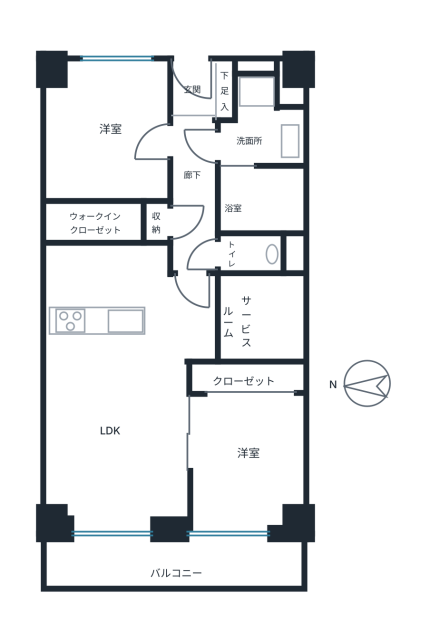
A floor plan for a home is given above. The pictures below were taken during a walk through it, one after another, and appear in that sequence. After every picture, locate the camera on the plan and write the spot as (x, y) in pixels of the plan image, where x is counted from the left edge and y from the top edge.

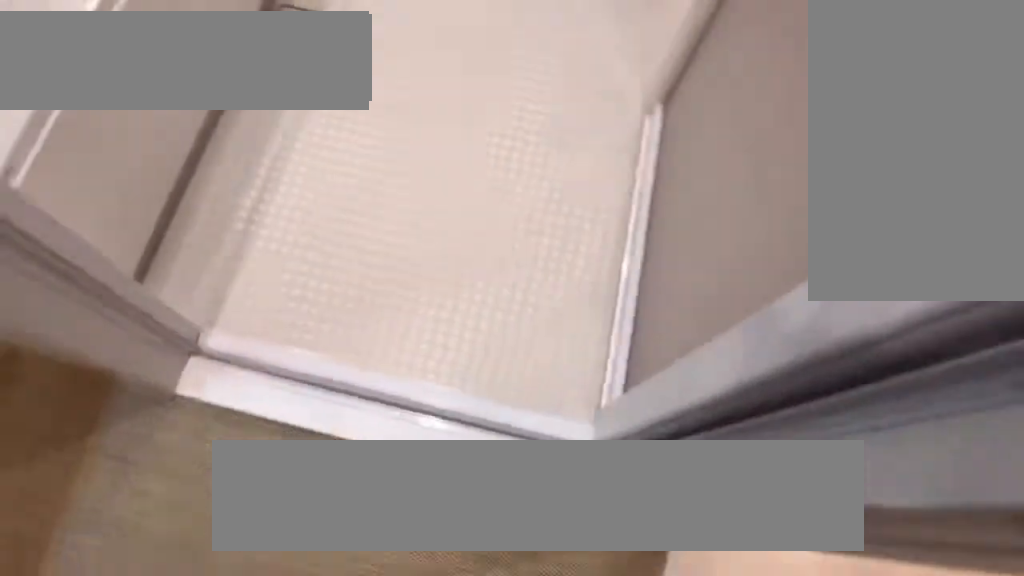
(262, 167)
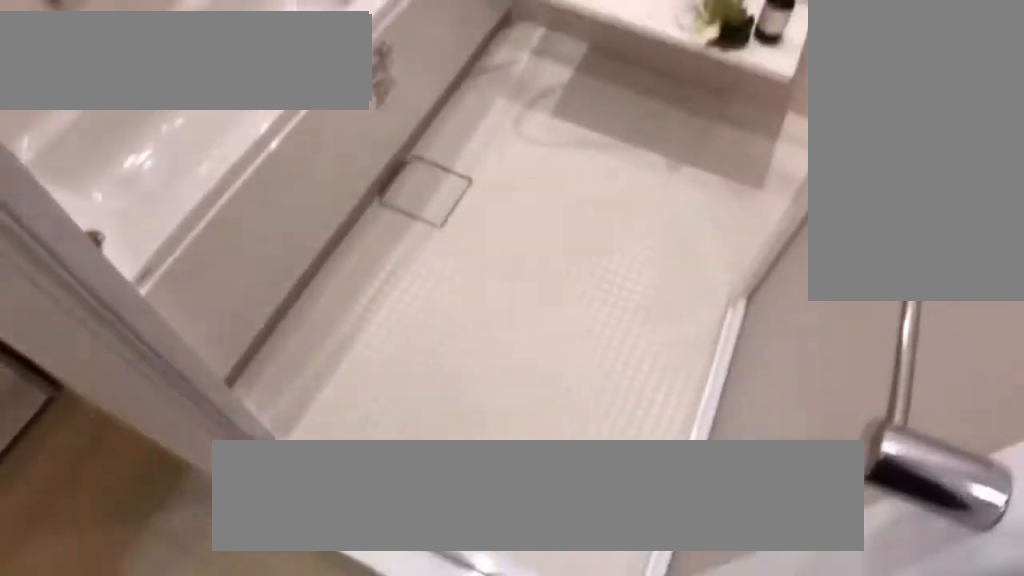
(261, 166)
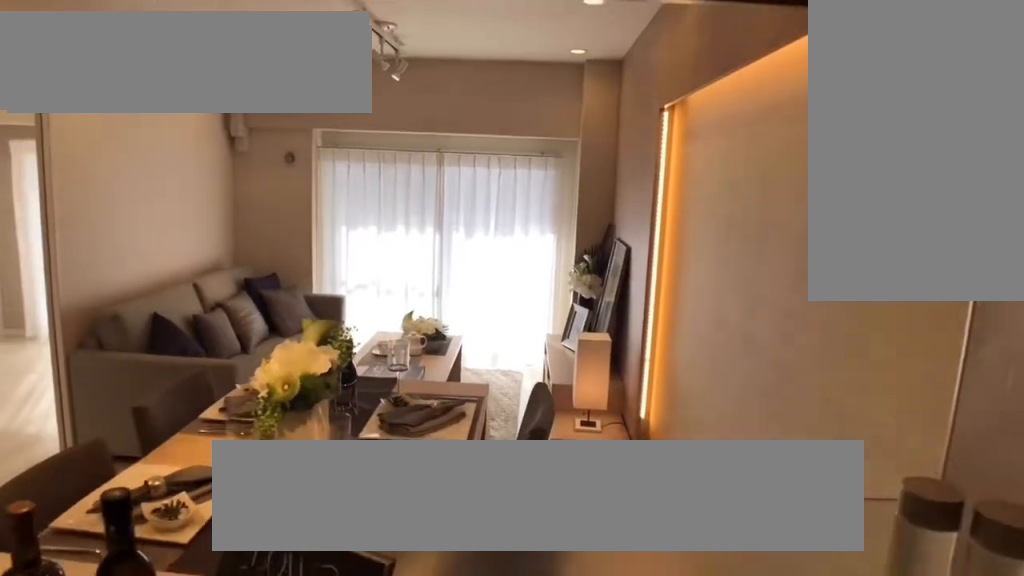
(134, 352)
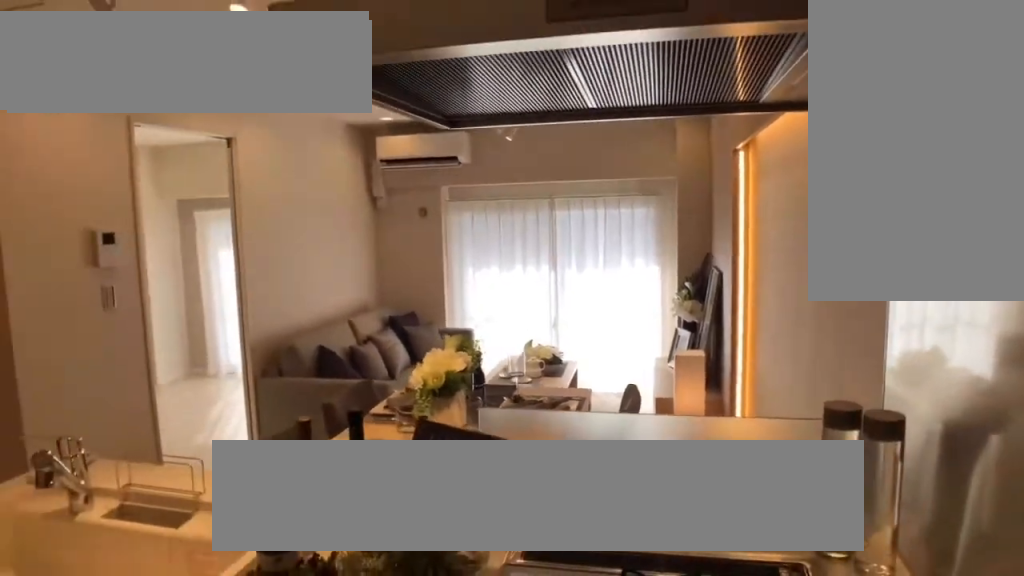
(134, 353)
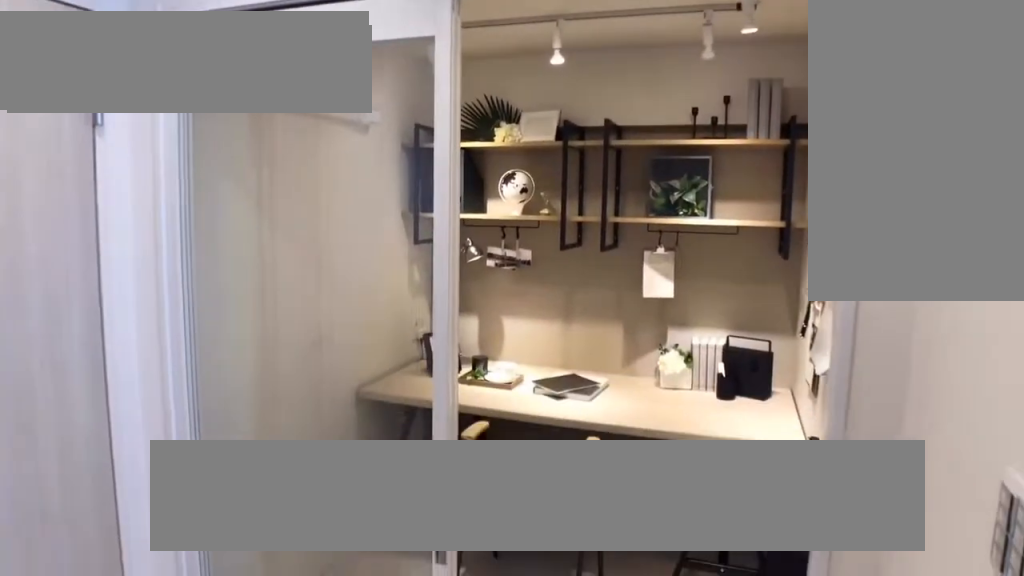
(134, 352)
